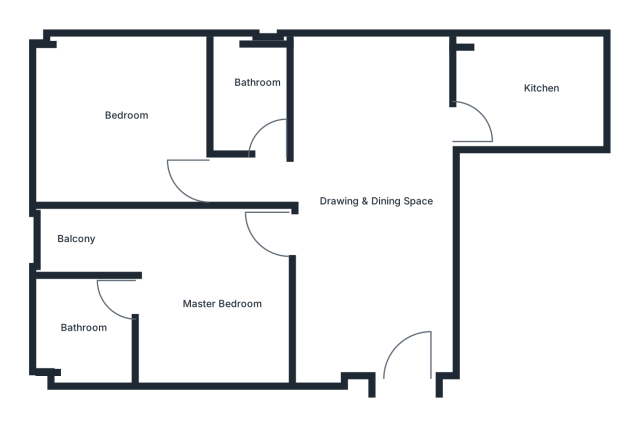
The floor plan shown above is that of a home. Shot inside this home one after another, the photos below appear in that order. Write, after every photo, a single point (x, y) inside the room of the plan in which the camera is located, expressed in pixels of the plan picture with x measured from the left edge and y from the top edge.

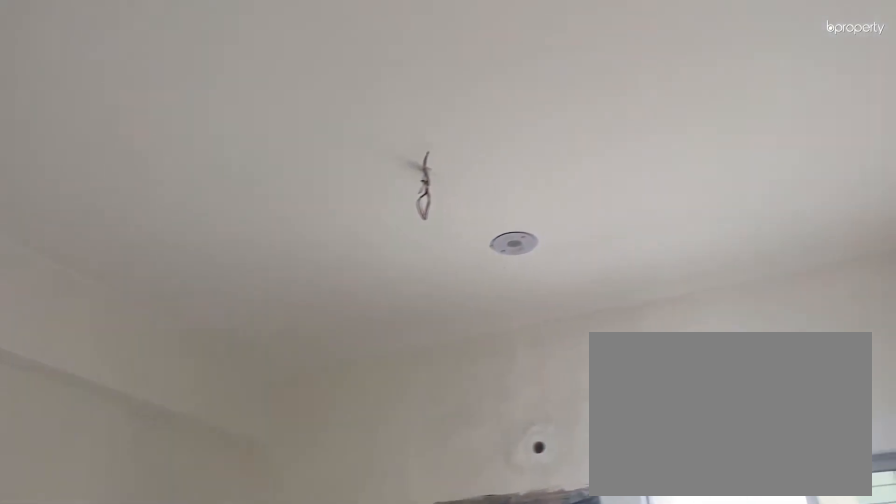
(203, 311)
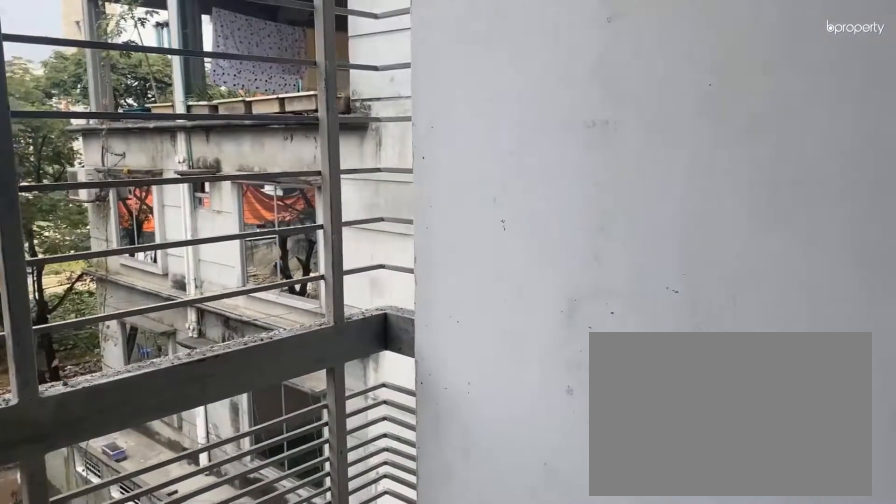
(72, 237)
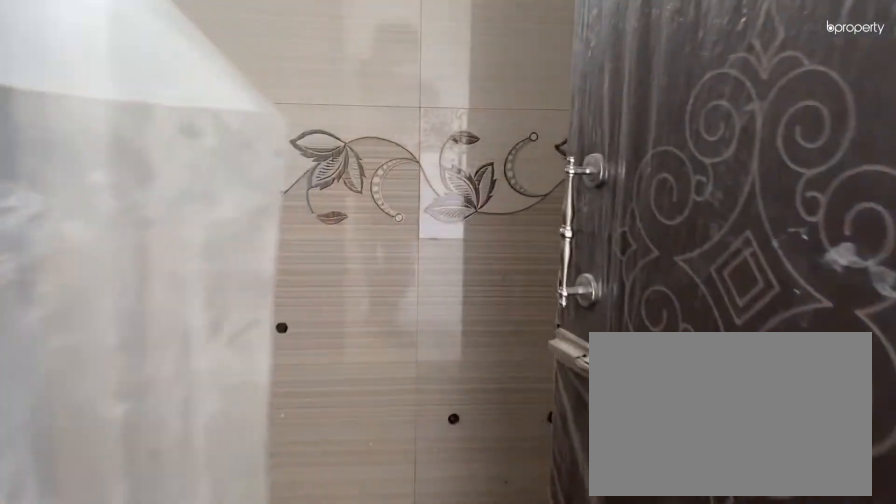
(86, 328)
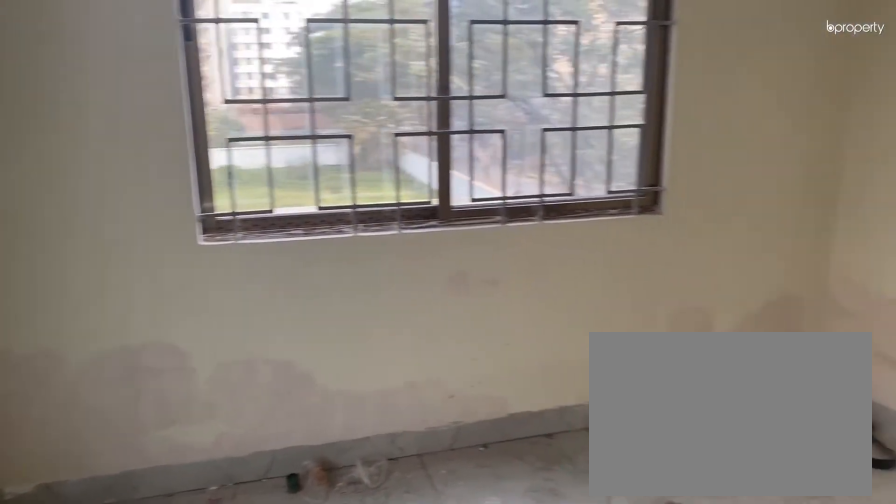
(120, 105)
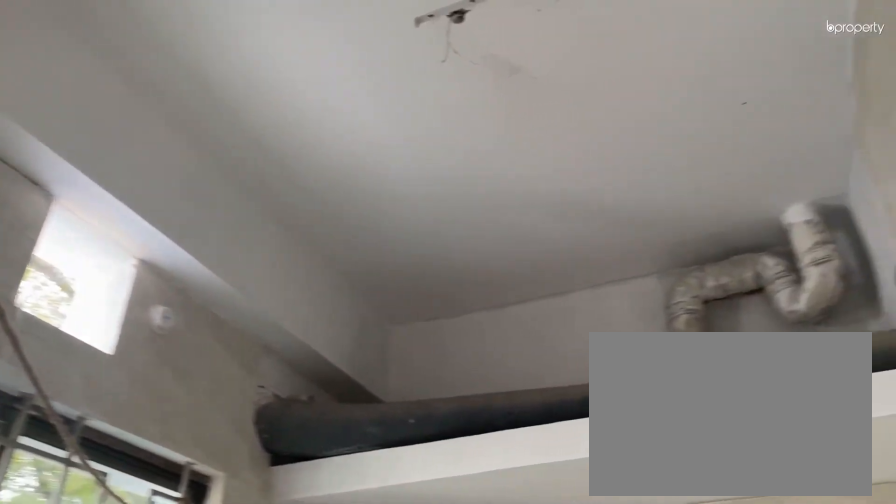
(523, 103)
